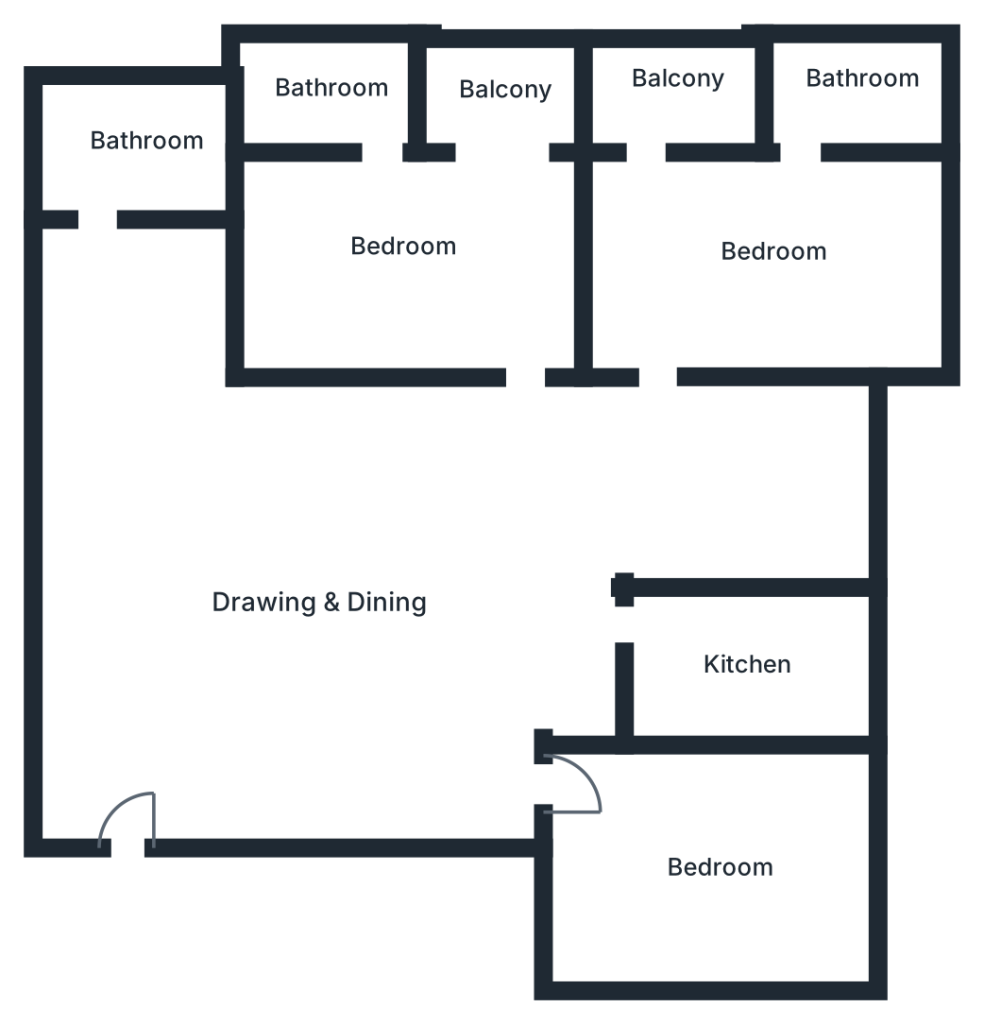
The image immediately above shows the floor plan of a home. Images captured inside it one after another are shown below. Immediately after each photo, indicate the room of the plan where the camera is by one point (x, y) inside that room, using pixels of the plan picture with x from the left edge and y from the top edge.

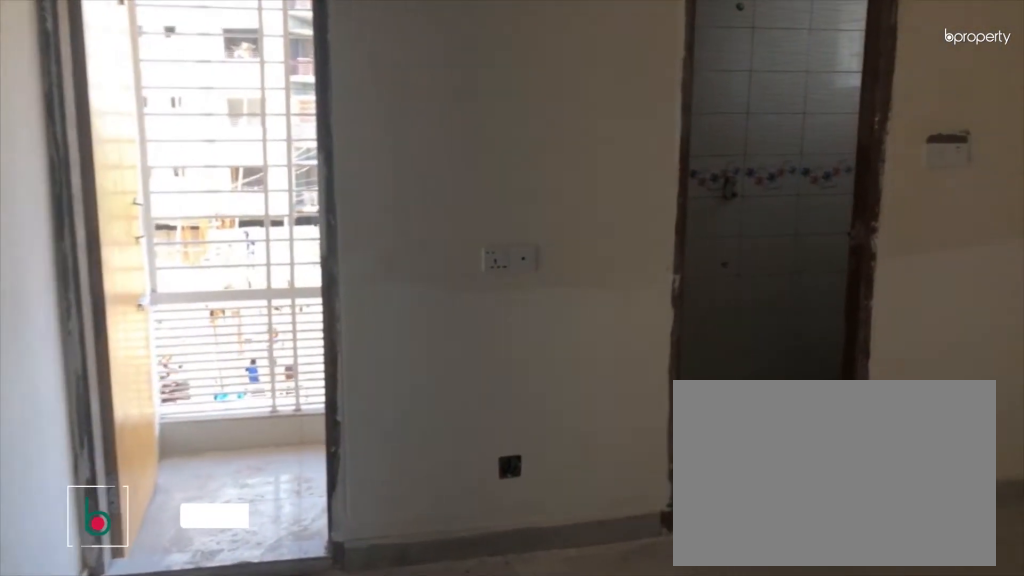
(780, 254)
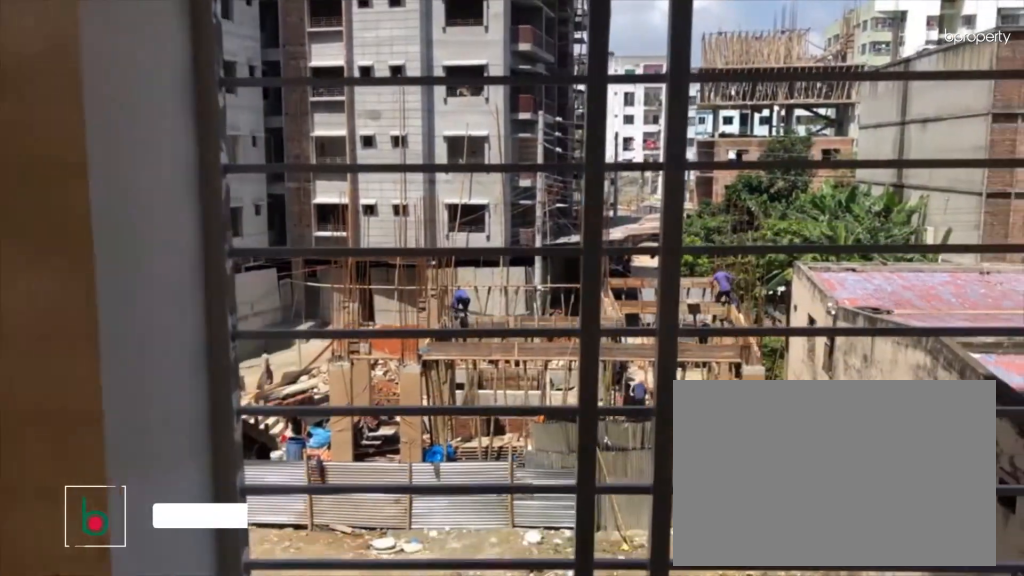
(682, 81)
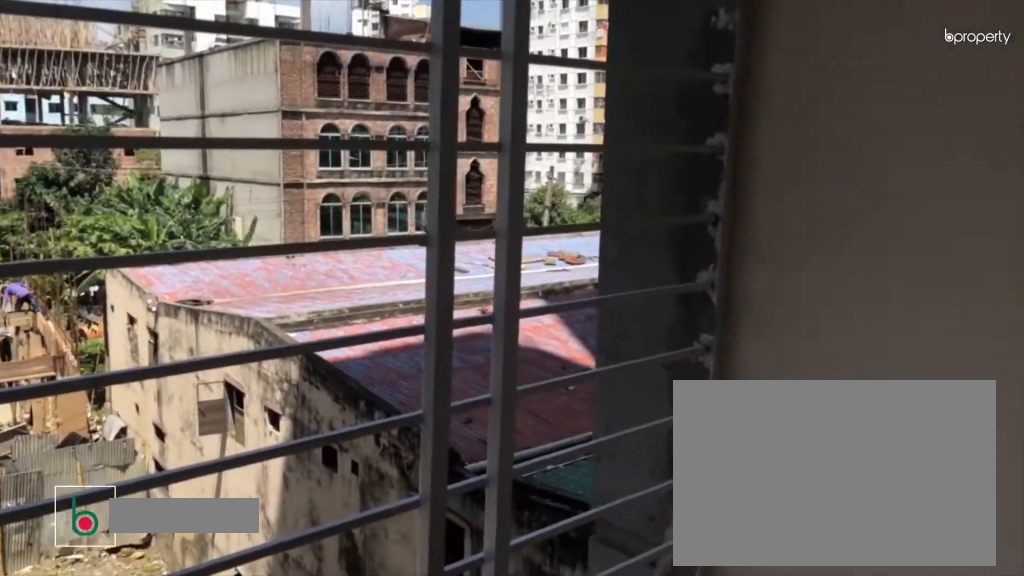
(682, 81)
